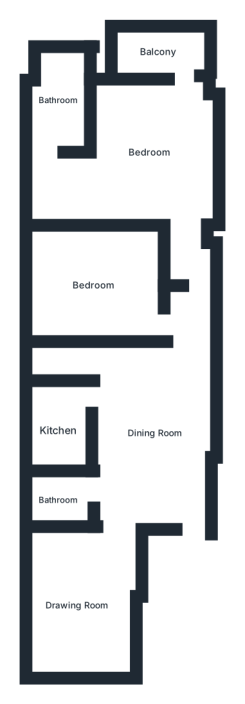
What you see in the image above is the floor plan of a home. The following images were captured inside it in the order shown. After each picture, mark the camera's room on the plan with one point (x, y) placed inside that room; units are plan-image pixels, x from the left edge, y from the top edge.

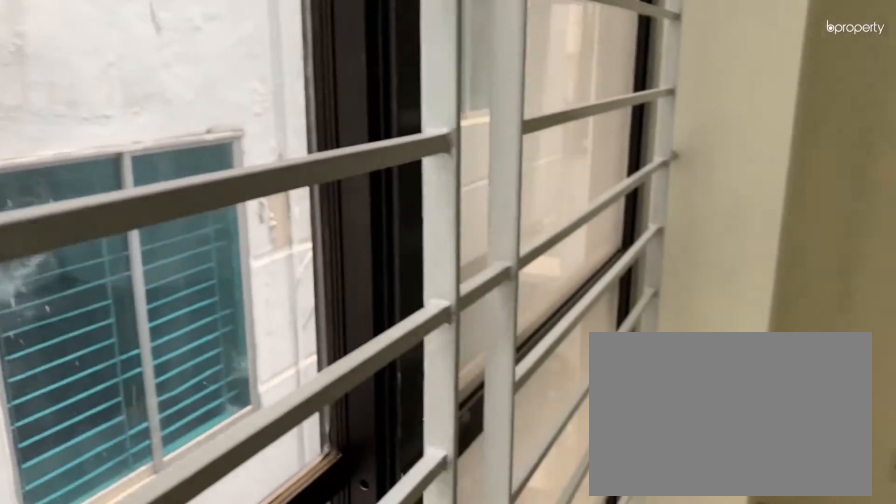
(77, 605)
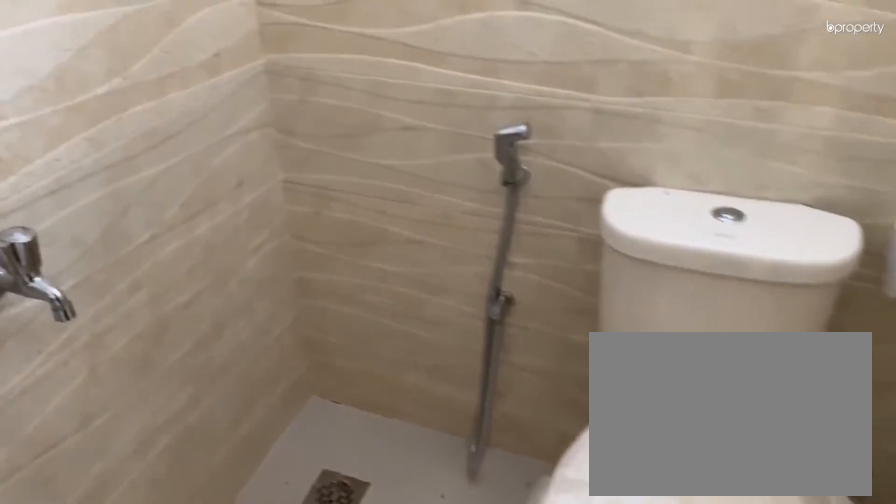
(59, 498)
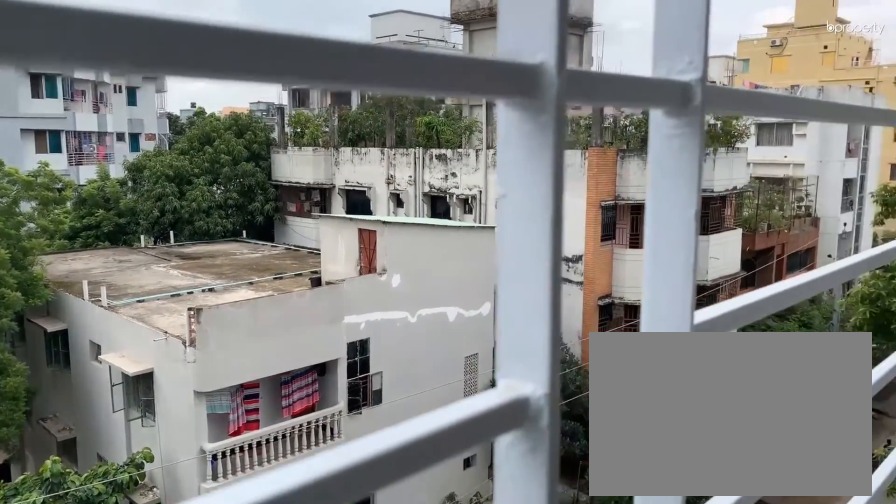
(158, 48)
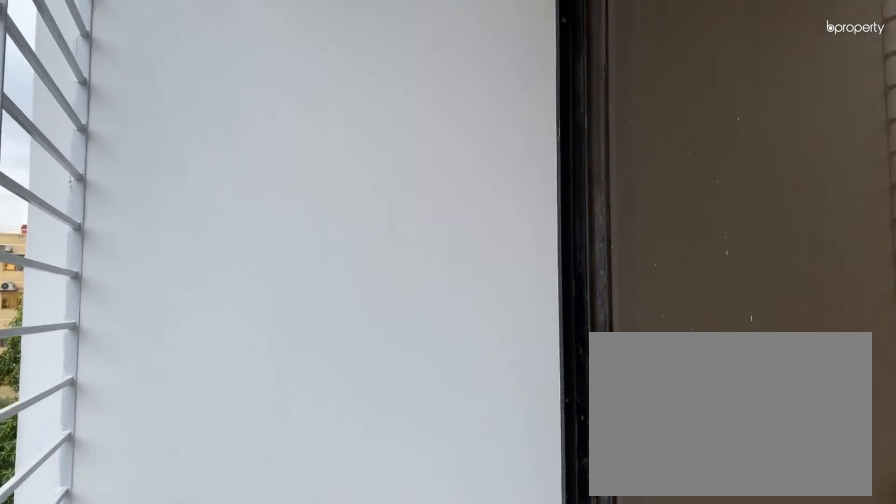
(158, 48)
